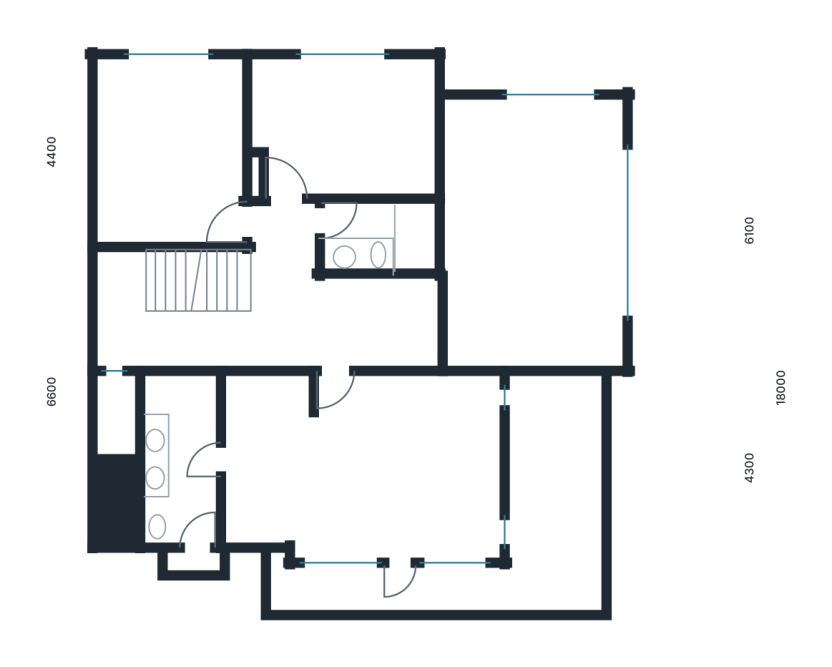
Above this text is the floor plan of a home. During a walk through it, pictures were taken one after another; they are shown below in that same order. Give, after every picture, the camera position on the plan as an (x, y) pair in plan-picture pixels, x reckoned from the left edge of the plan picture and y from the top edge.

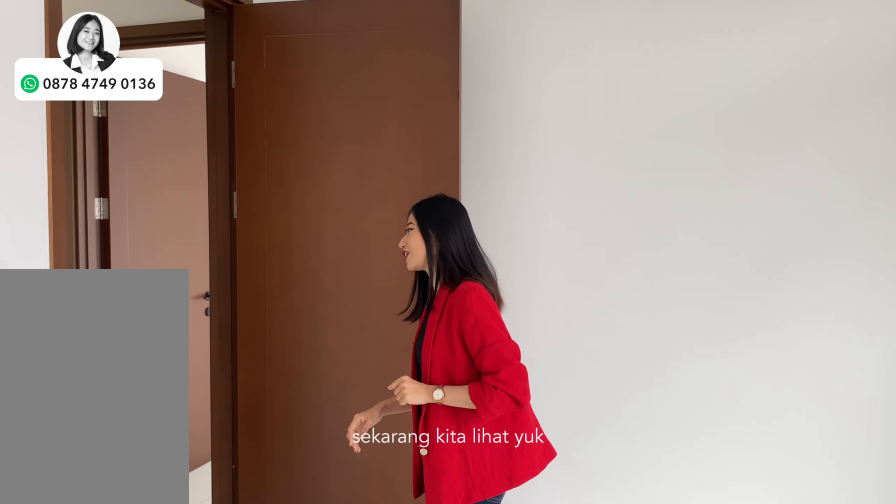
(358, 126)
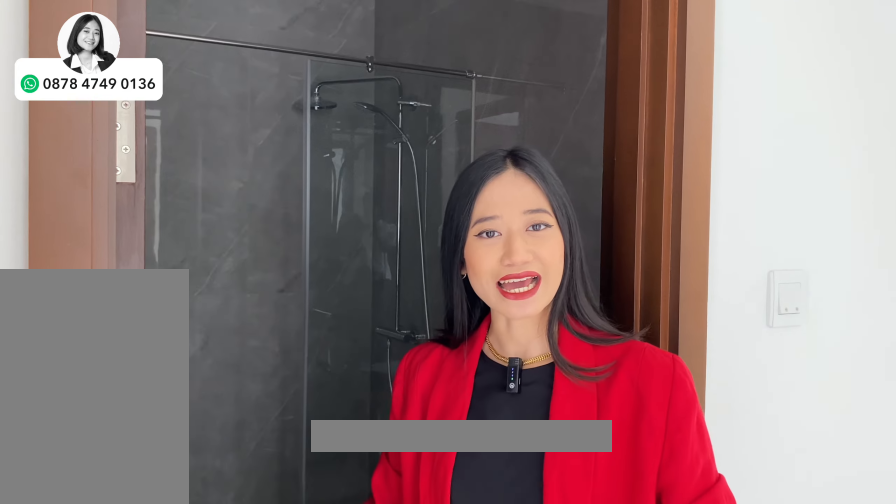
(395, 244)
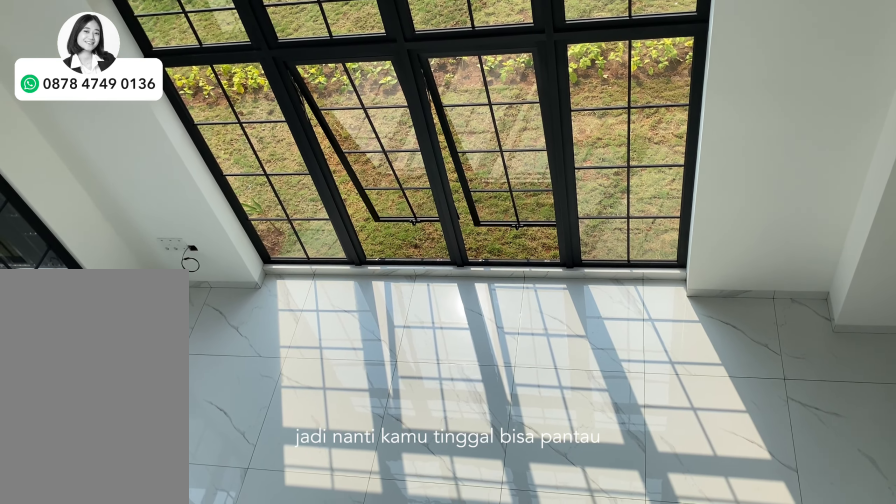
(399, 321)
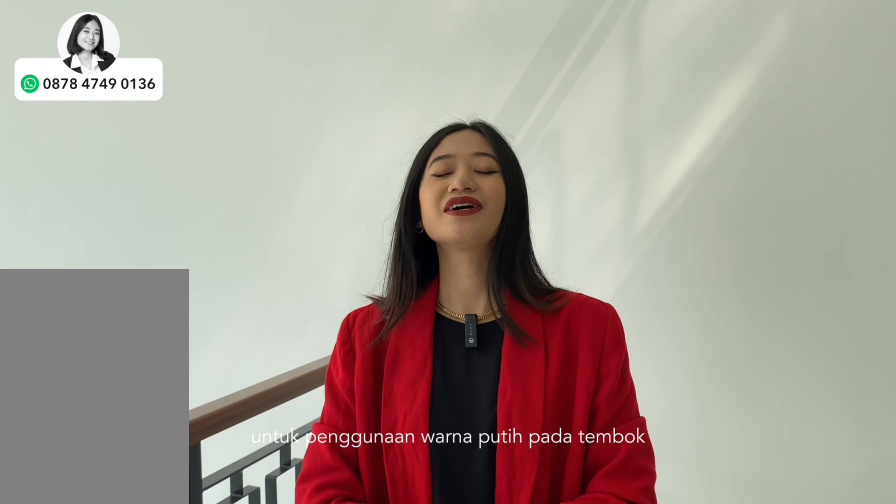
(399, 321)
